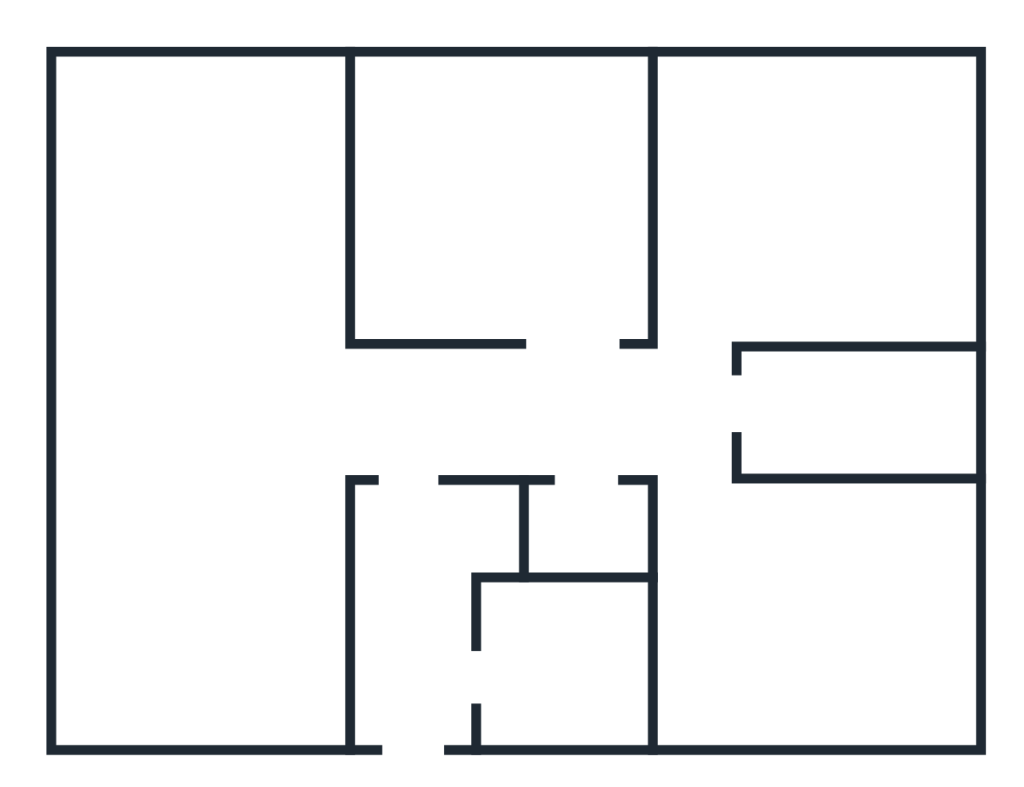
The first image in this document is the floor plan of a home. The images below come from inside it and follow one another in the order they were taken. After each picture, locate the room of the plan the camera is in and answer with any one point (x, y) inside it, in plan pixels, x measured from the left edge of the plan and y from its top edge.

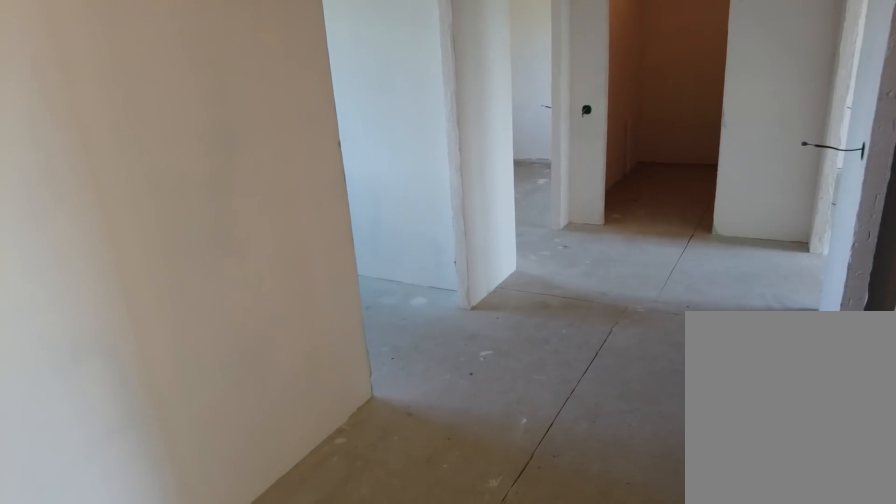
(414, 446)
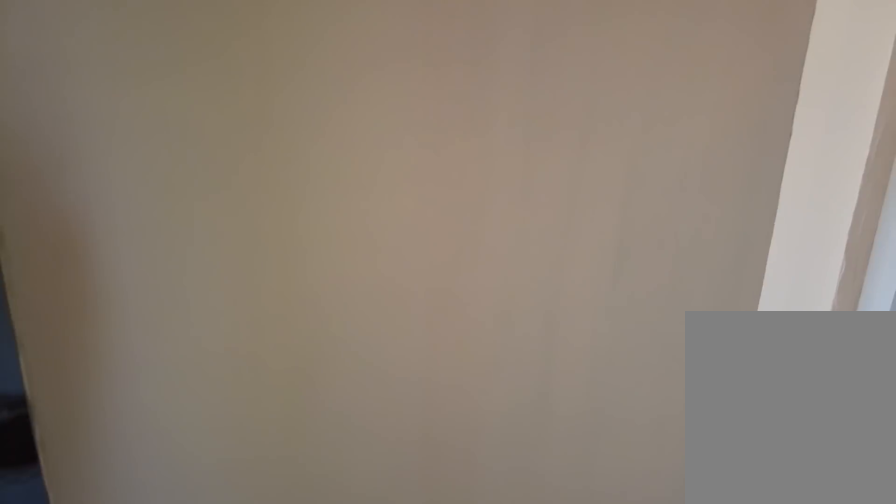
(601, 437)
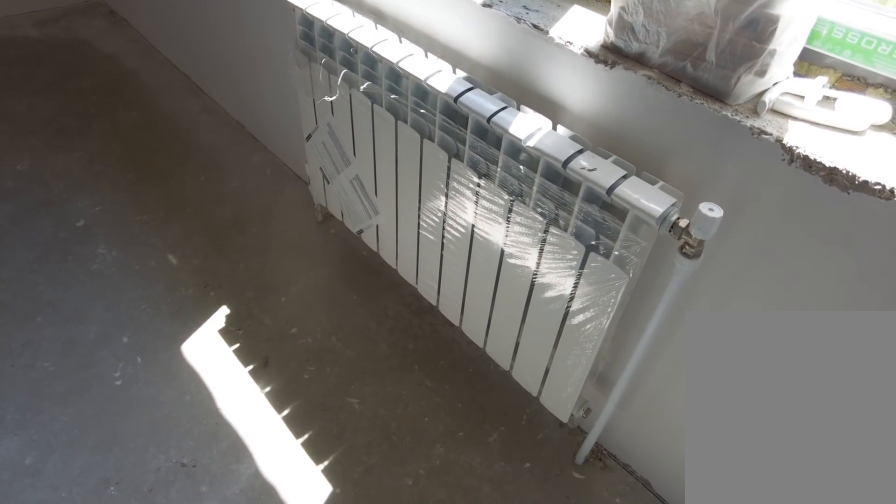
(747, 647)
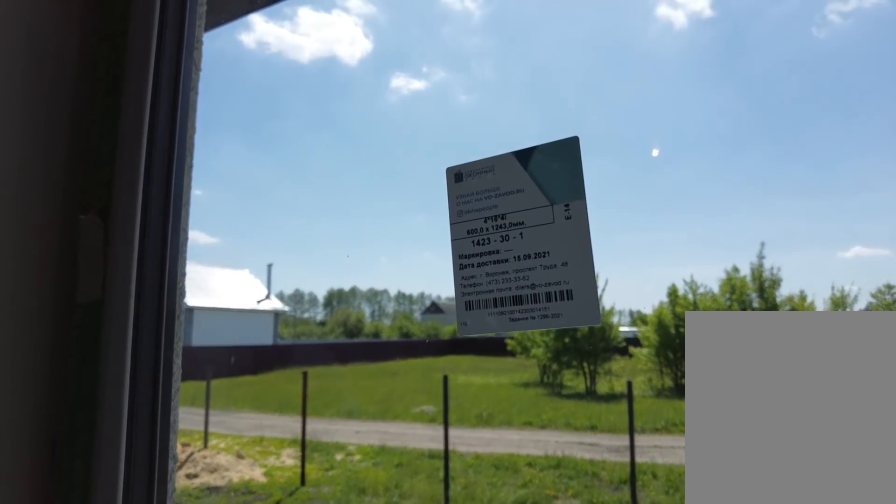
(747, 647)
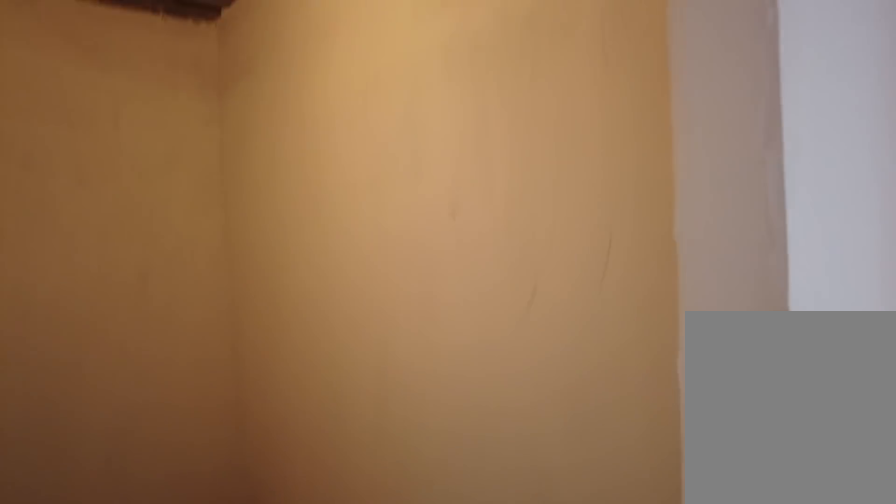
(694, 422)
